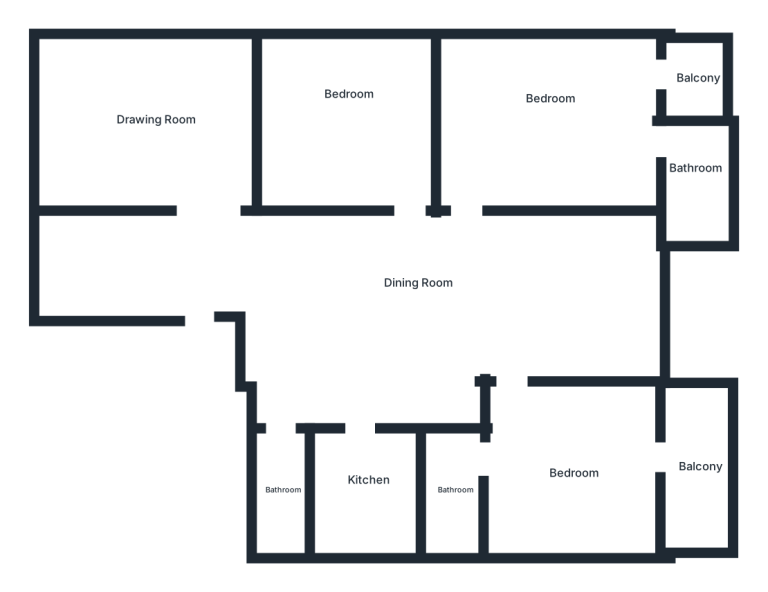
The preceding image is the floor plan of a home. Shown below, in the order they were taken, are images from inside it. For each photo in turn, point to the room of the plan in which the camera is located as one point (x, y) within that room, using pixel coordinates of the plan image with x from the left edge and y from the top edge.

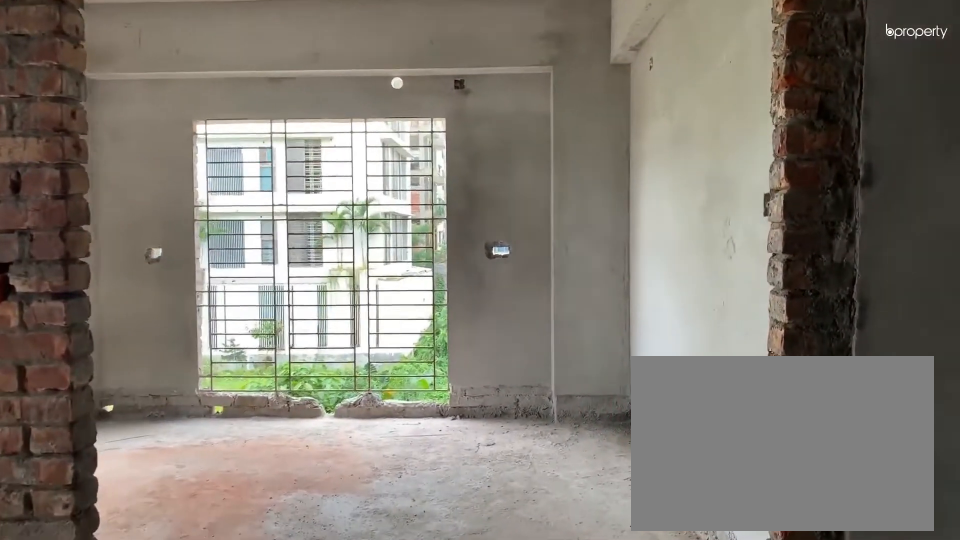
(197, 249)
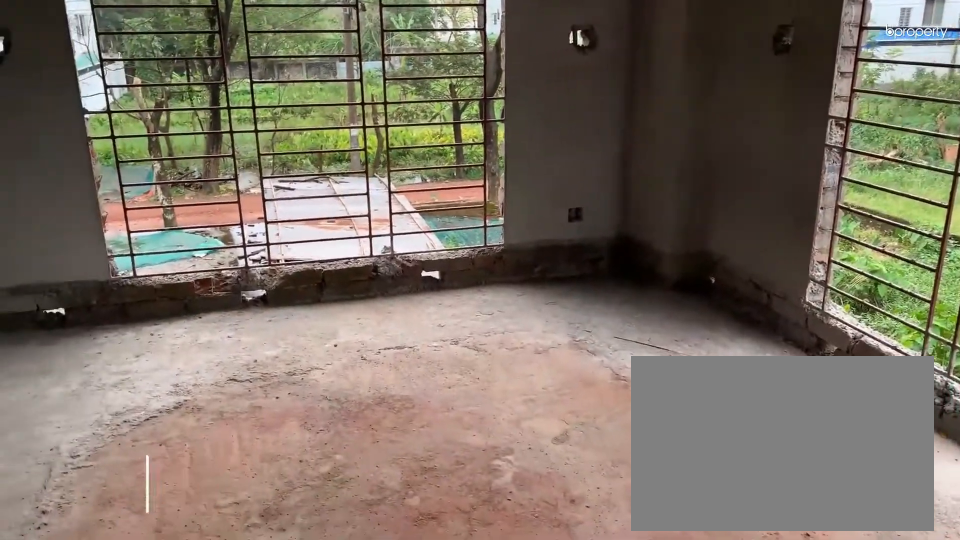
(166, 111)
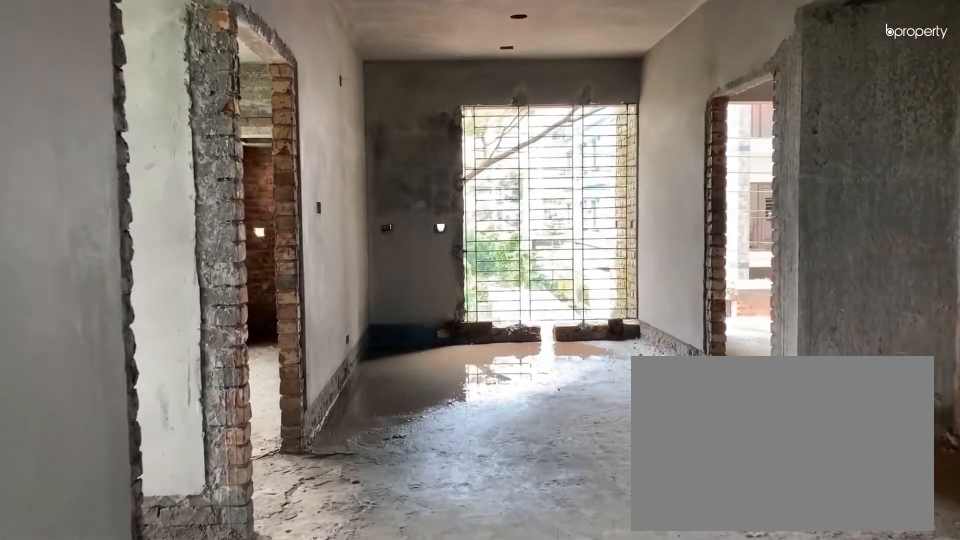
(263, 276)
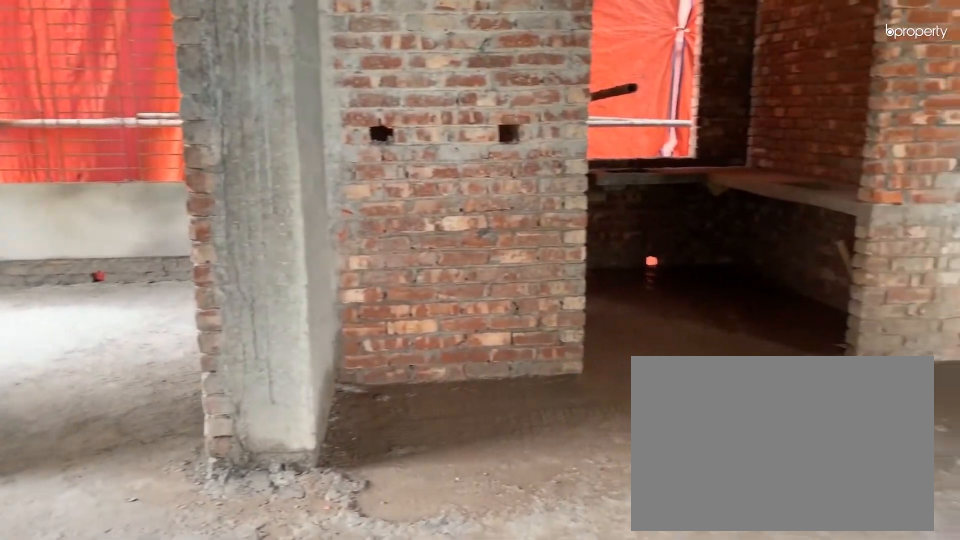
(438, 316)
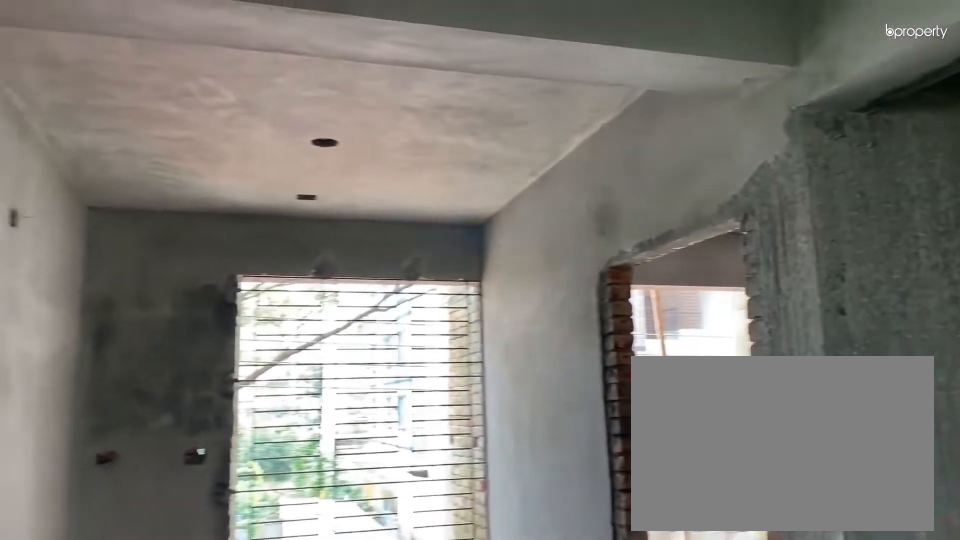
(439, 317)
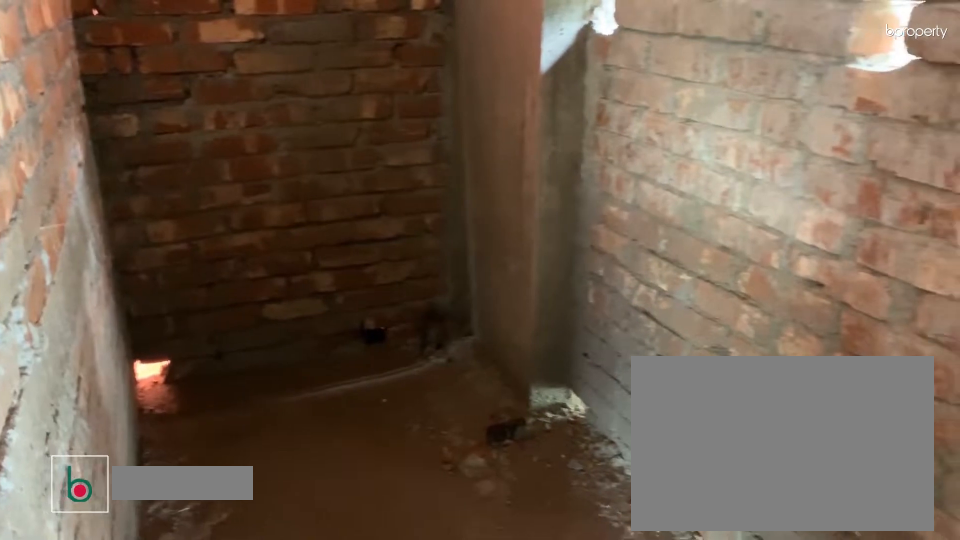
(283, 498)
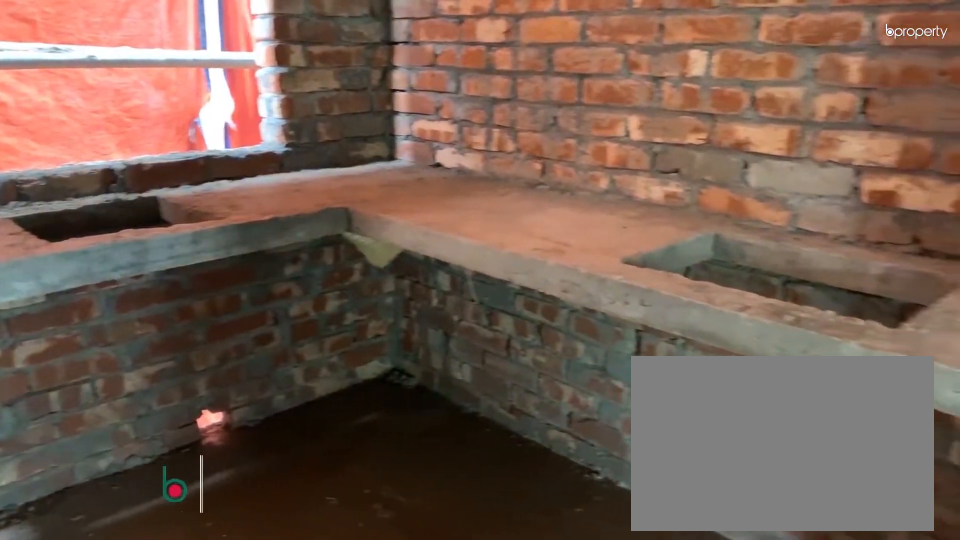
(375, 491)
